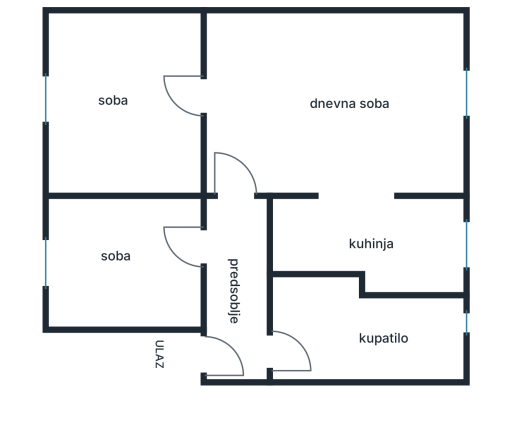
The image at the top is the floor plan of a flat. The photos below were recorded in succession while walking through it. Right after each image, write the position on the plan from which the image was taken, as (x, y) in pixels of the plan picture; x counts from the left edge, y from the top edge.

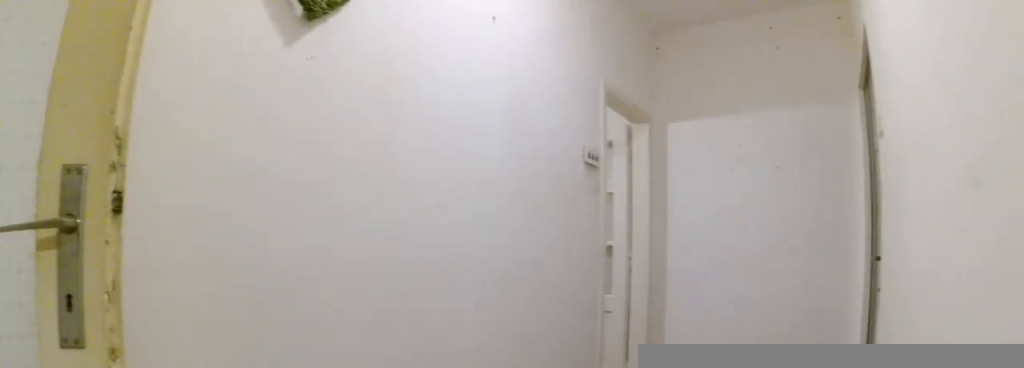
(227, 230)
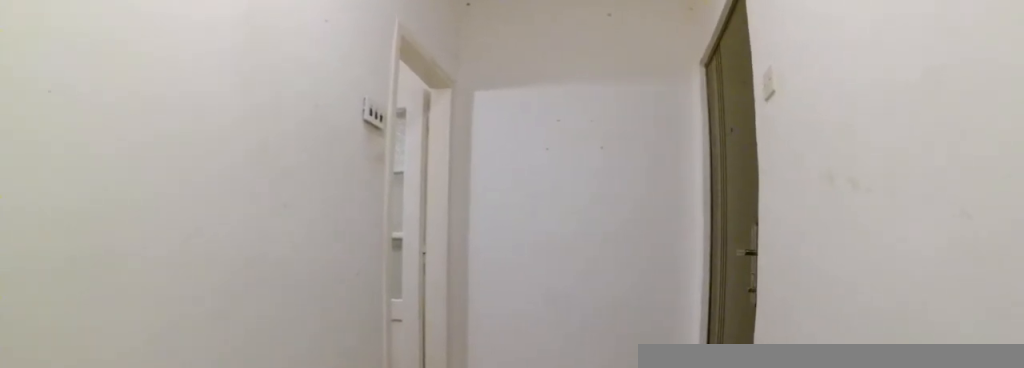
(235, 265)
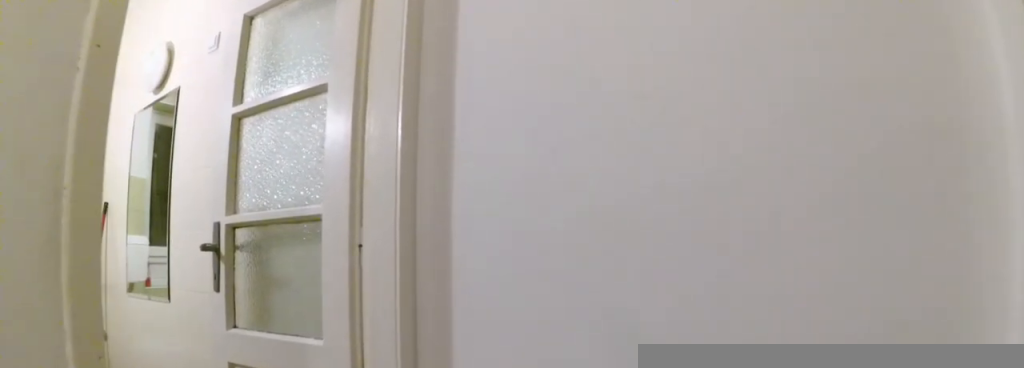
(228, 326)
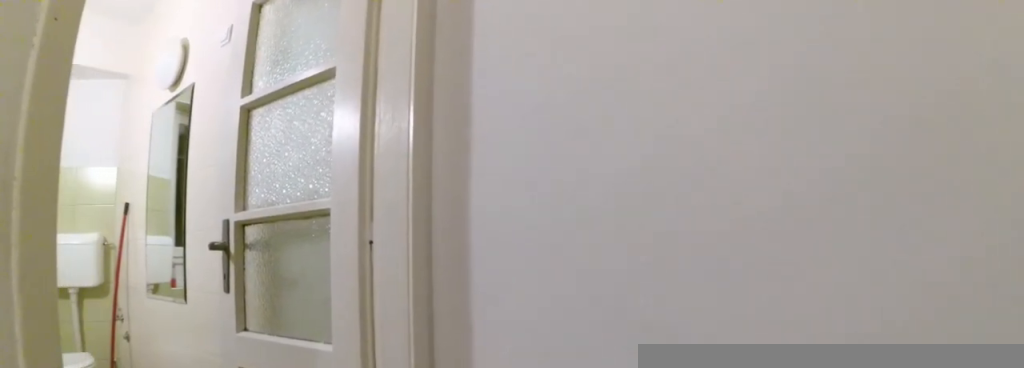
(225, 329)
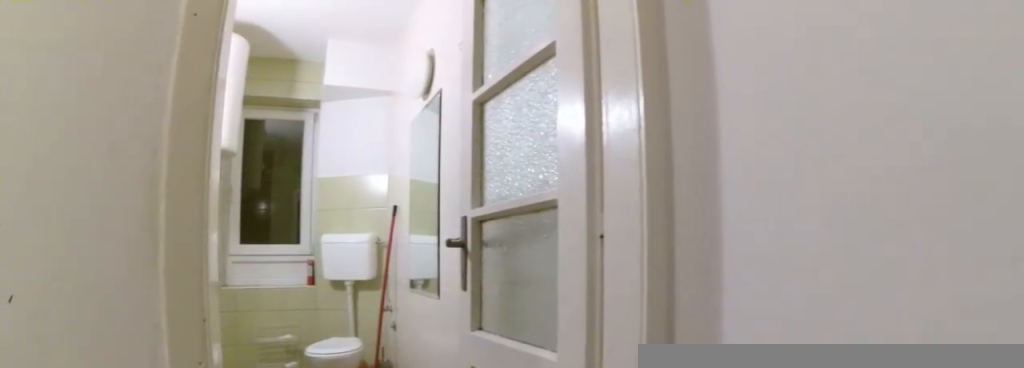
(217, 342)
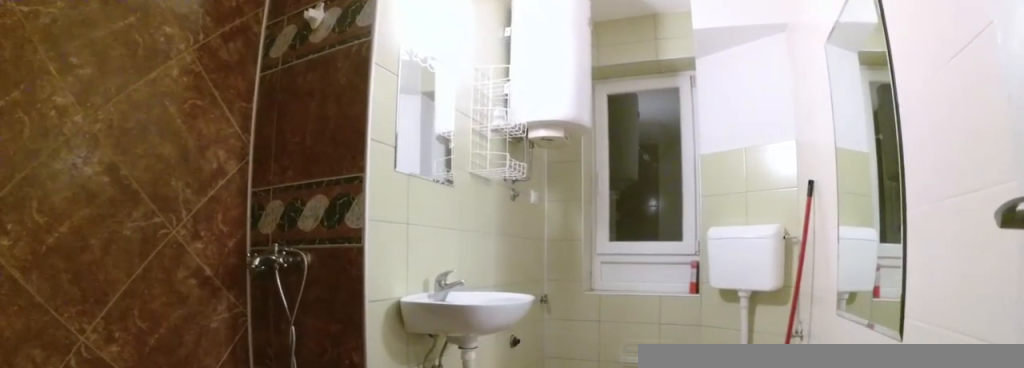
(261, 348)
